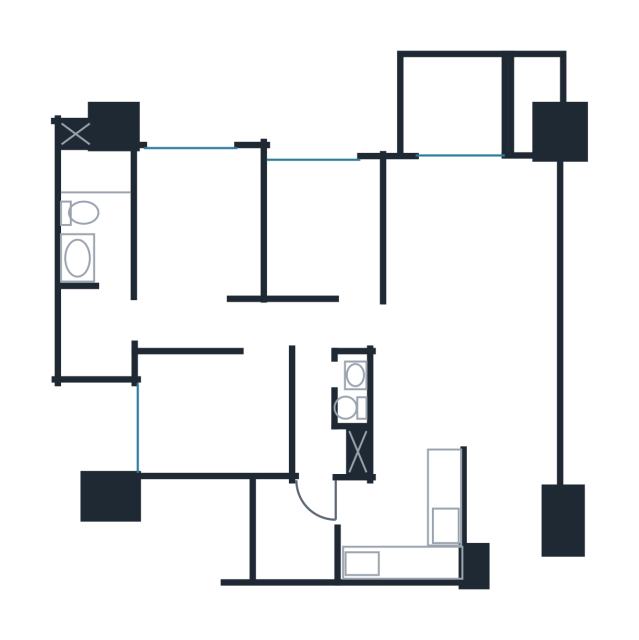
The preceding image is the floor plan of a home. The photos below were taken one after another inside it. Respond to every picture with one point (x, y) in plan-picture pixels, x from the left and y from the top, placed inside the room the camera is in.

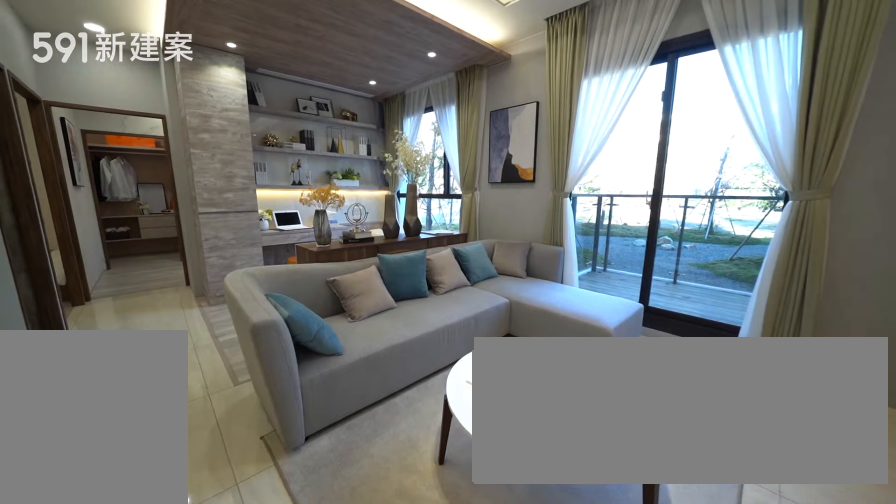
(514, 495)
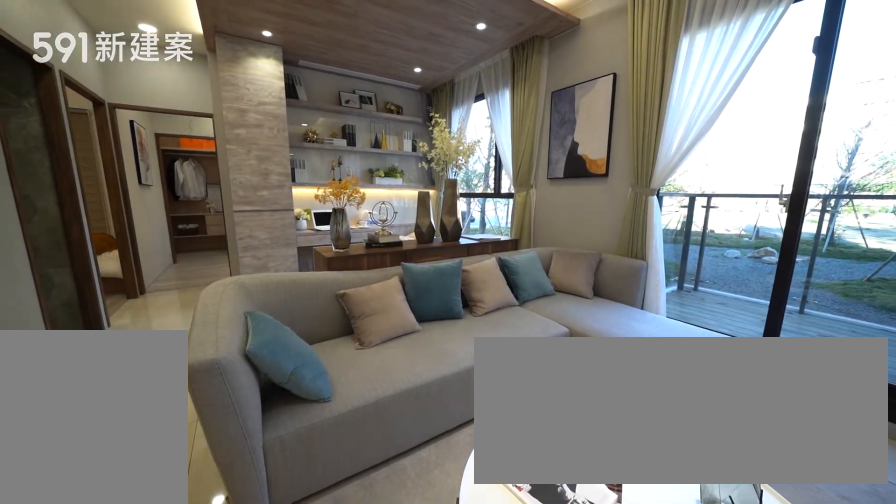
(476, 231)
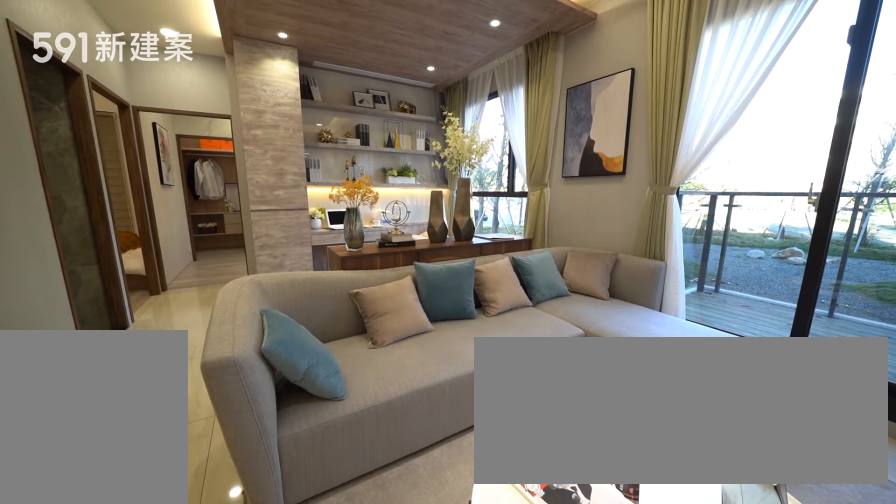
(476, 231)
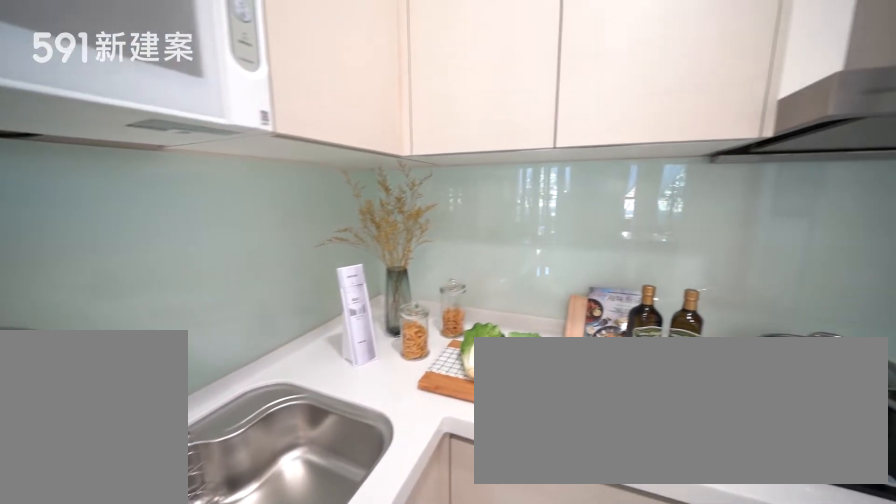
(404, 528)
